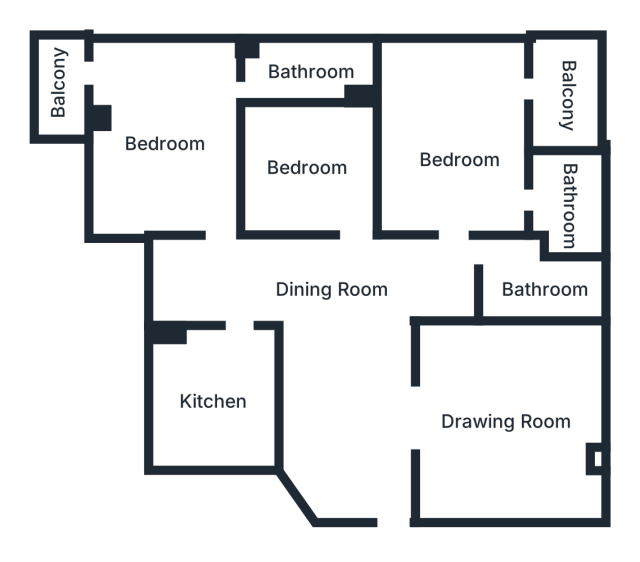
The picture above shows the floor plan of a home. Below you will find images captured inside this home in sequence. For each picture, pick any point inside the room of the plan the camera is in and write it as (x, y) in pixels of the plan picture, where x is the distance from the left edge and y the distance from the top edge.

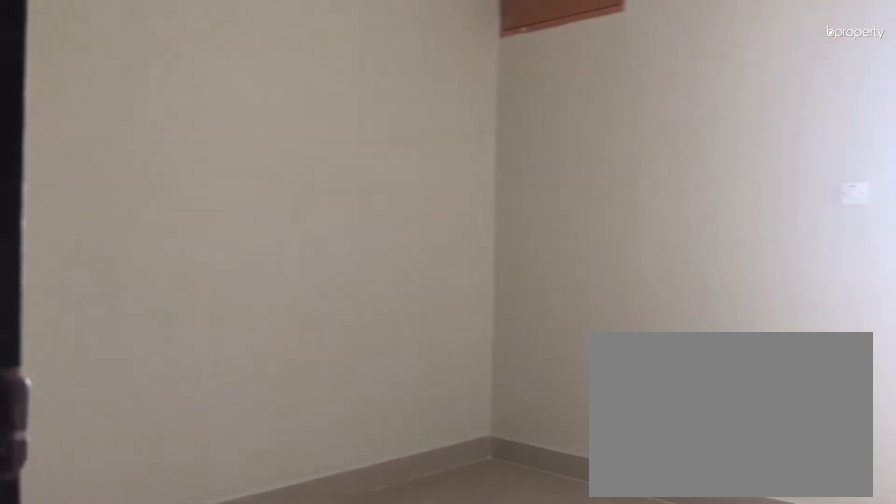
(307, 166)
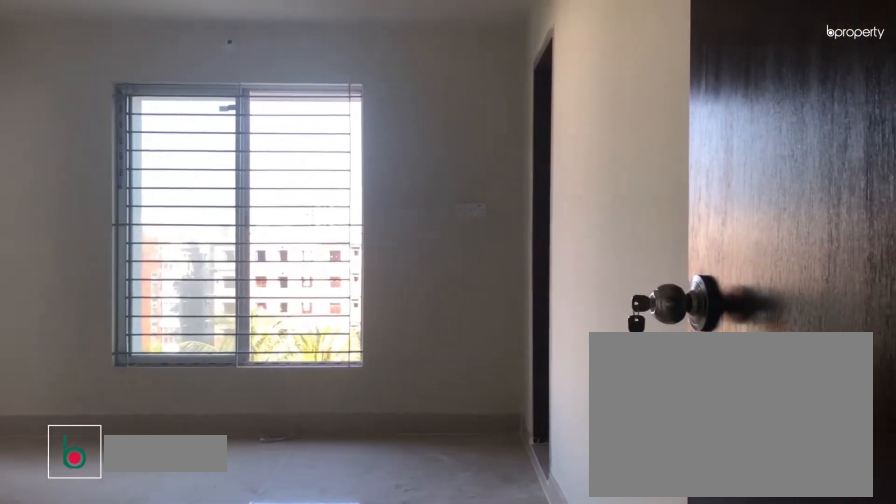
(167, 143)
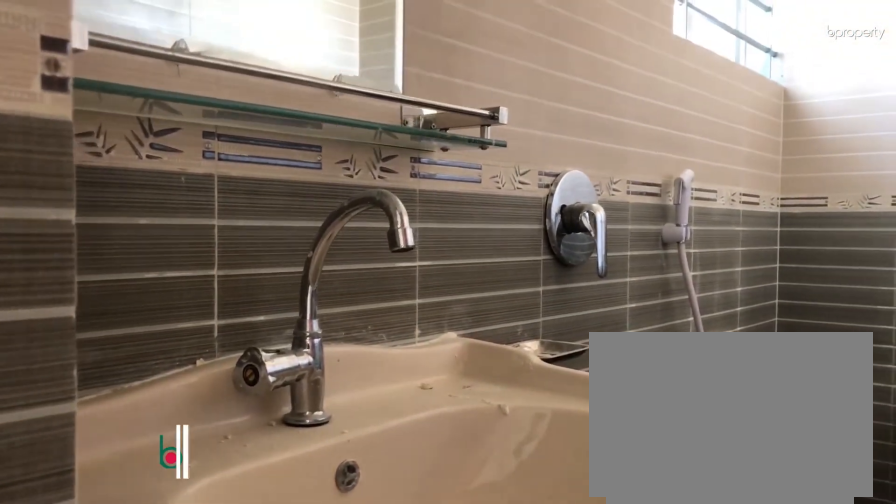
(310, 74)
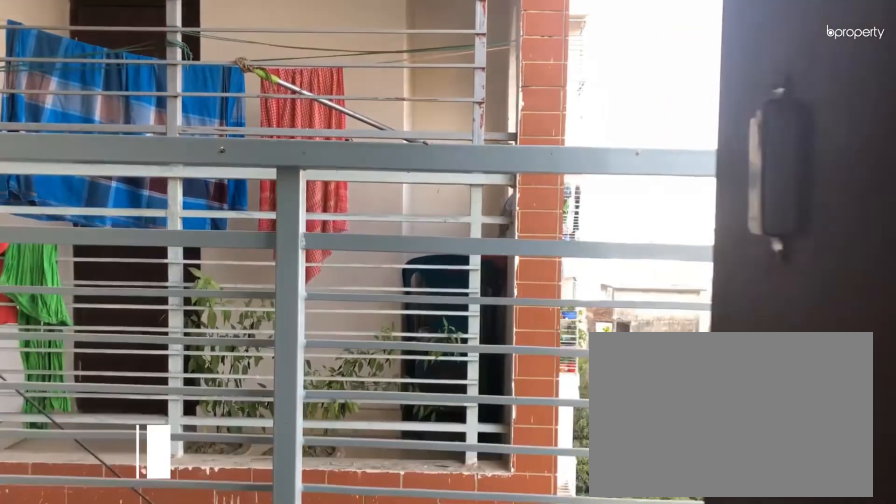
(58, 81)
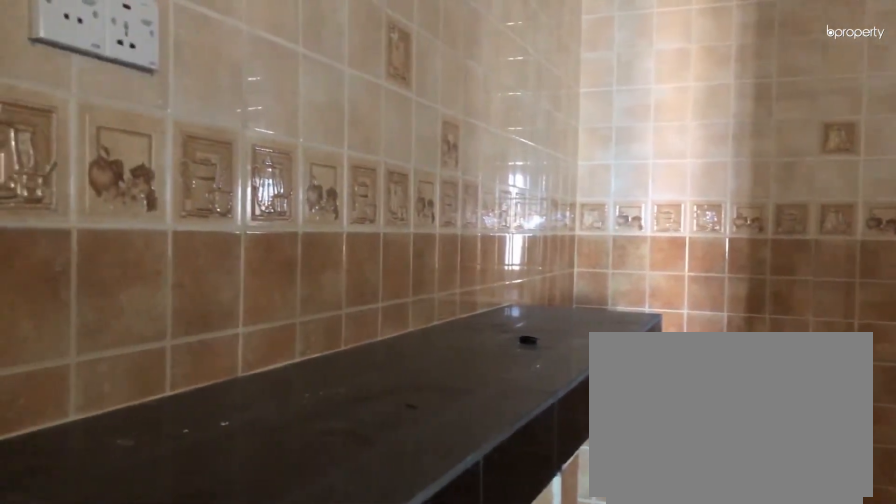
(214, 401)
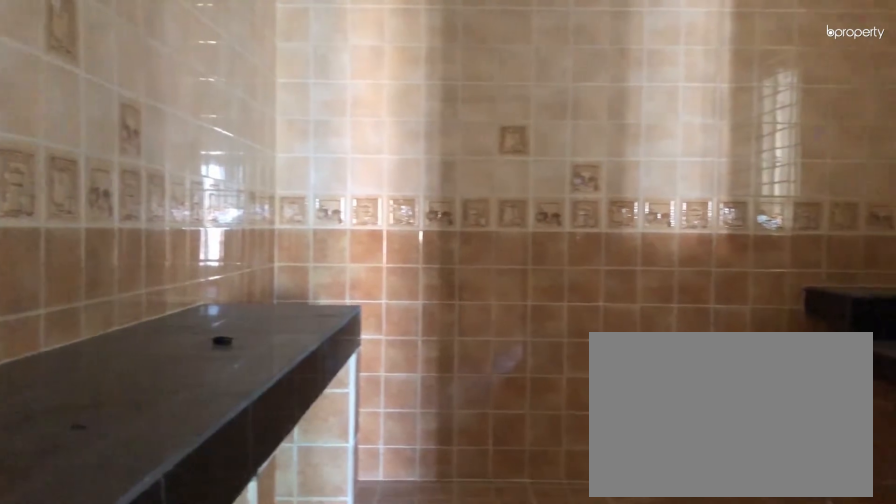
(214, 401)
